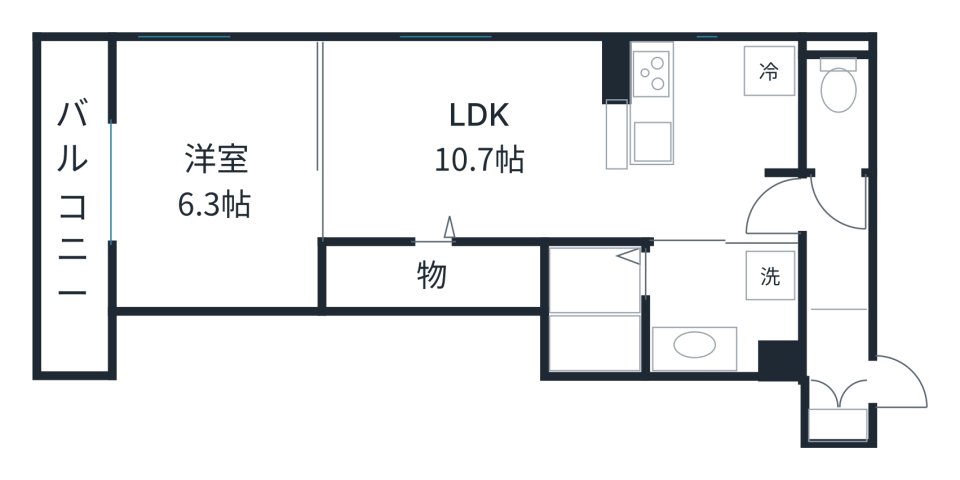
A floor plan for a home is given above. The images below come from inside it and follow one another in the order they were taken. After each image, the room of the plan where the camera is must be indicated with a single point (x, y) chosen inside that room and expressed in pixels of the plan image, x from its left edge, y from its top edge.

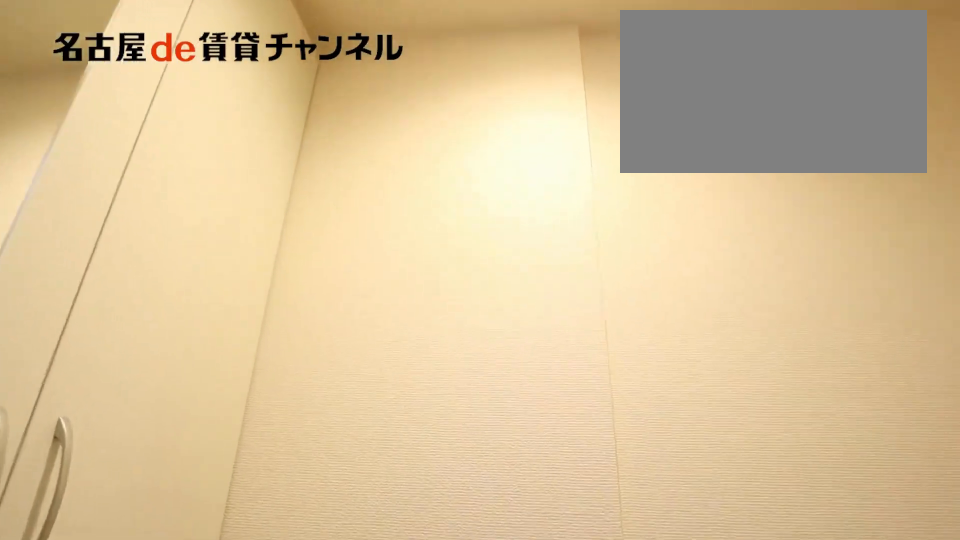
(839, 378)
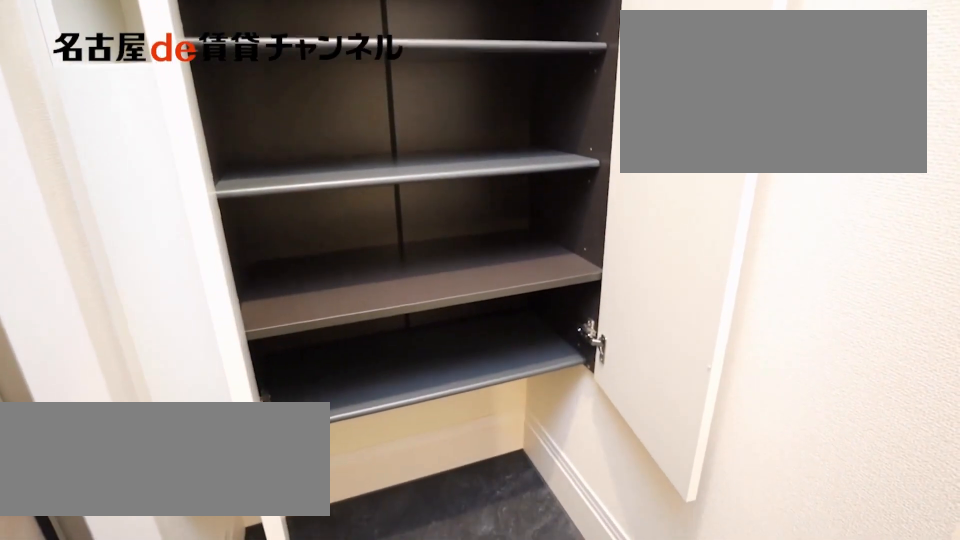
(839, 378)
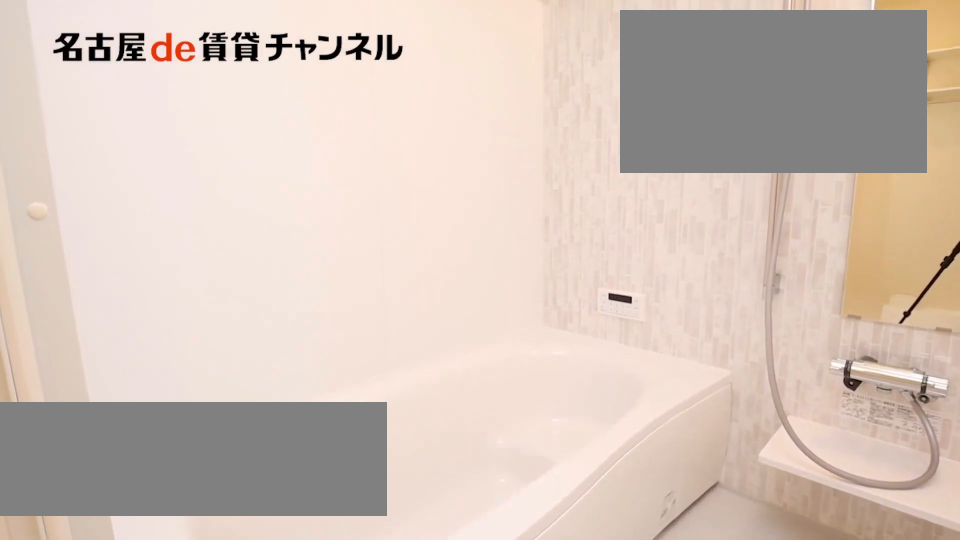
(595, 314)
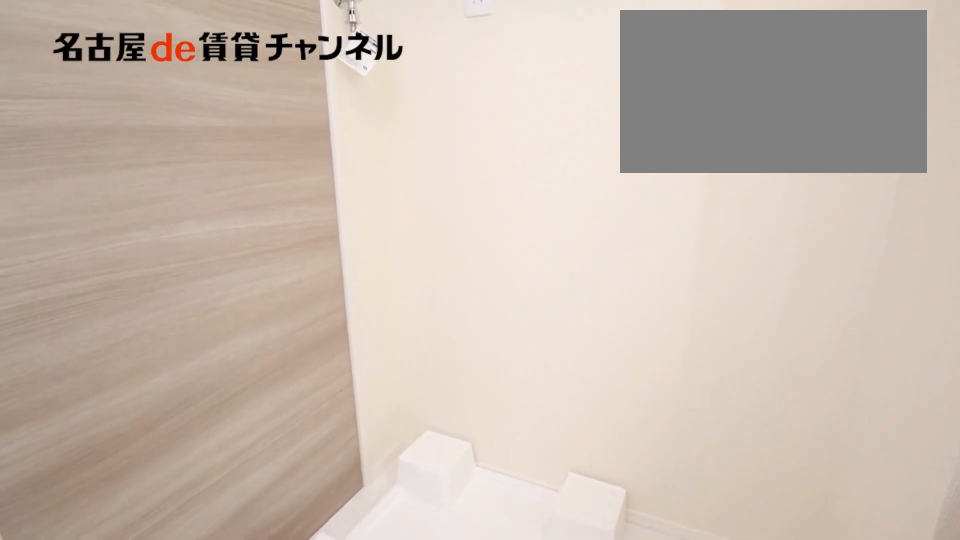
(725, 313)
